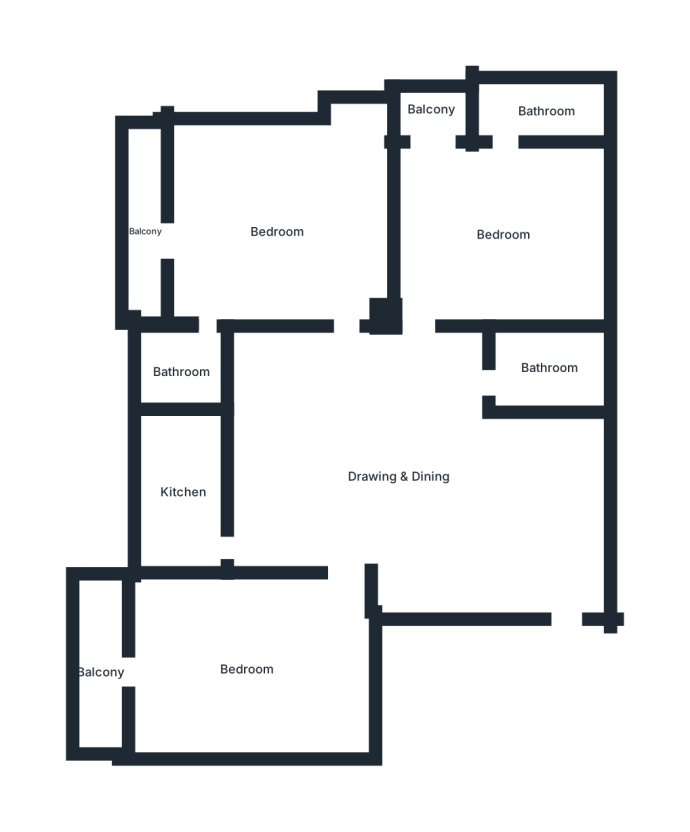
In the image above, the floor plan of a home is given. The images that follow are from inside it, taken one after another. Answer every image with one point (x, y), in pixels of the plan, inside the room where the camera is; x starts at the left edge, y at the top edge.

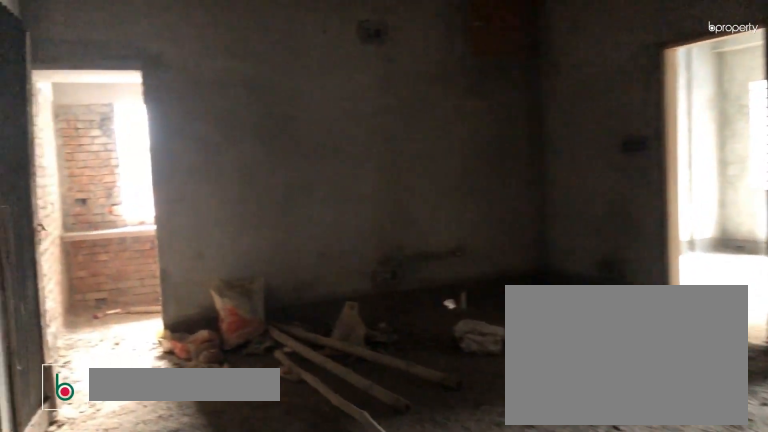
(401, 476)
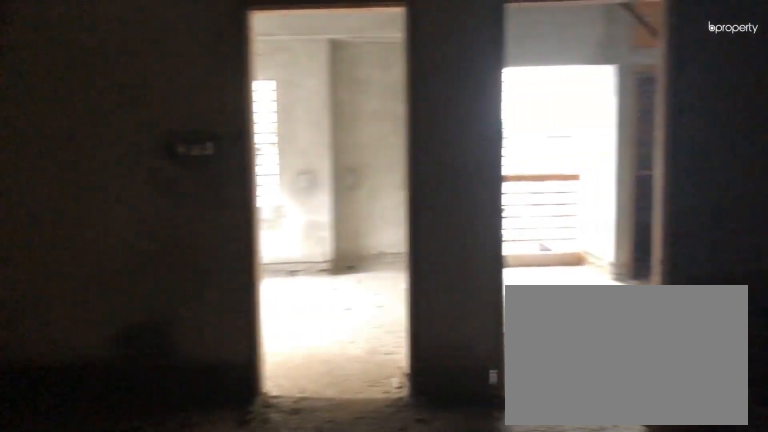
(401, 476)
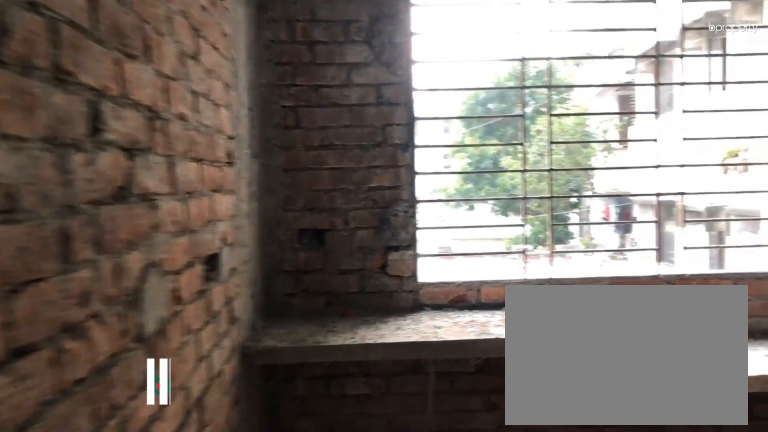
(188, 531)
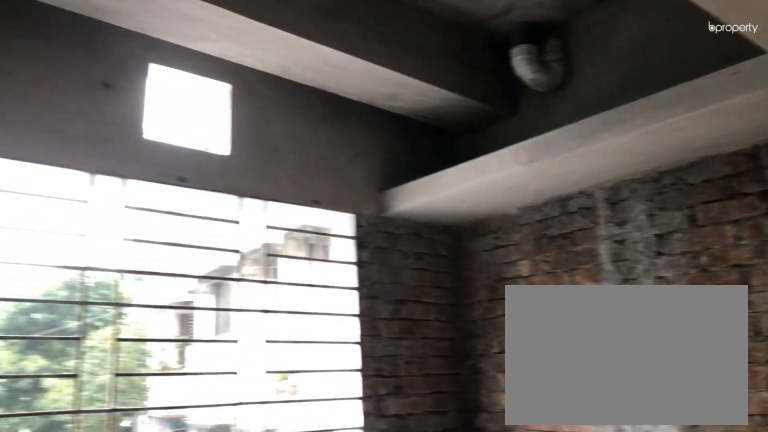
(186, 491)
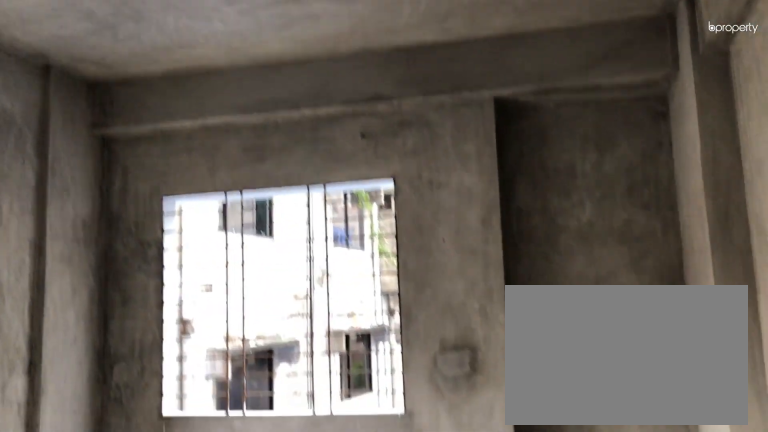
(278, 228)
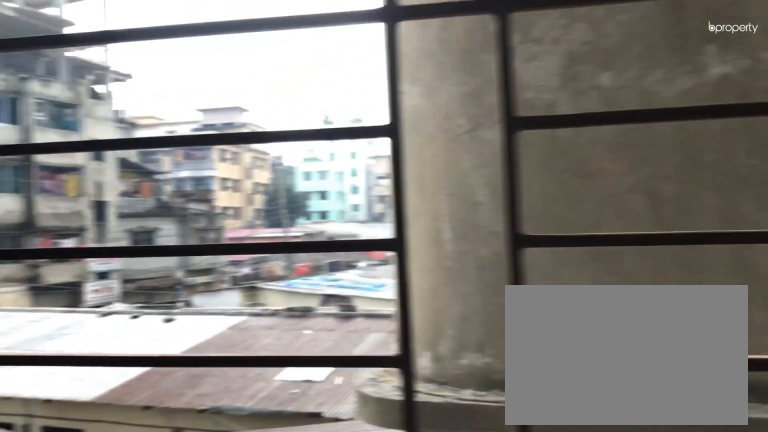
(148, 232)
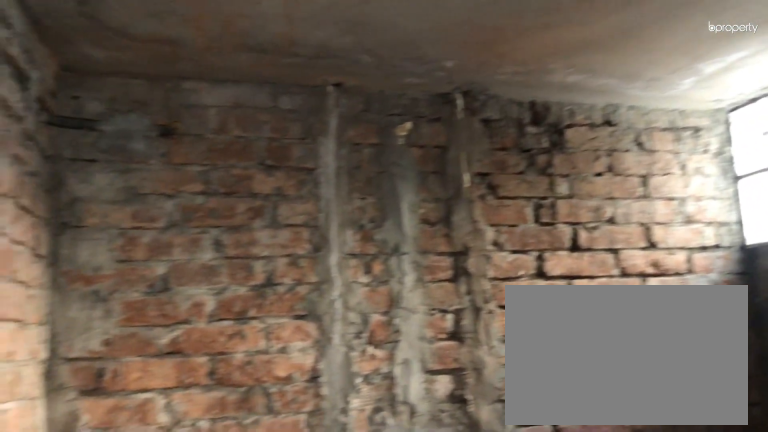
(185, 371)
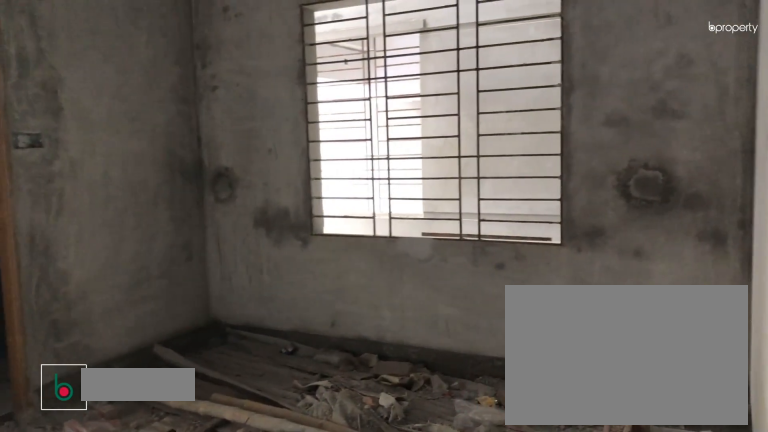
(502, 237)
